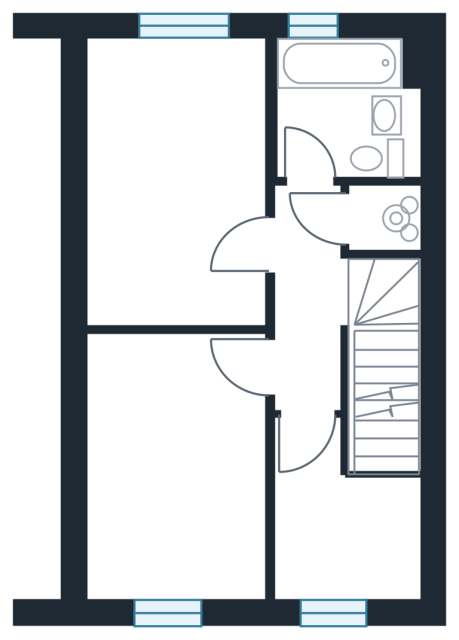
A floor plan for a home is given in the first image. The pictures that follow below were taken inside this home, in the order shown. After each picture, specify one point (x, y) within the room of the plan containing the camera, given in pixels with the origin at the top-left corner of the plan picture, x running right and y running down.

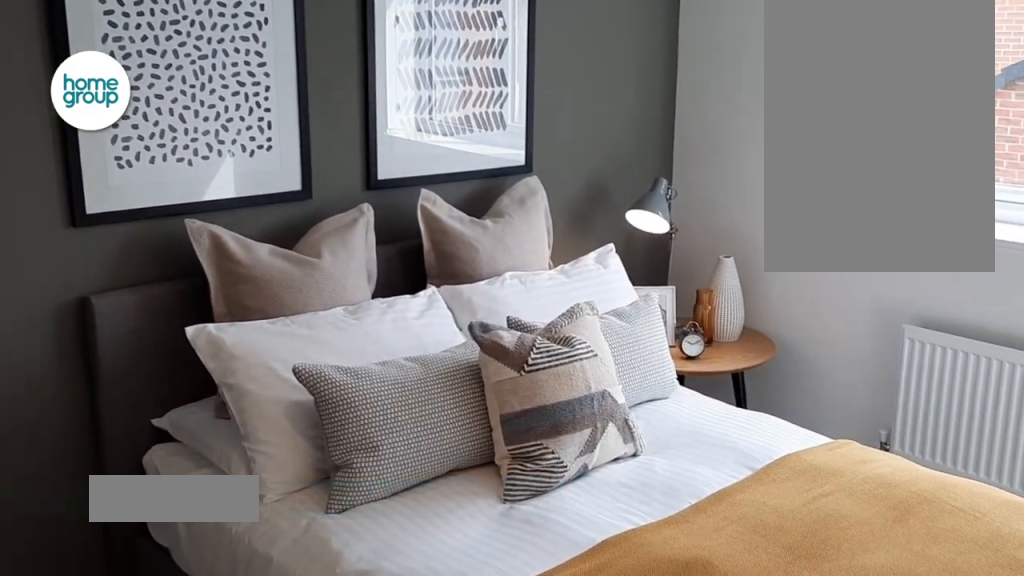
(176, 186)
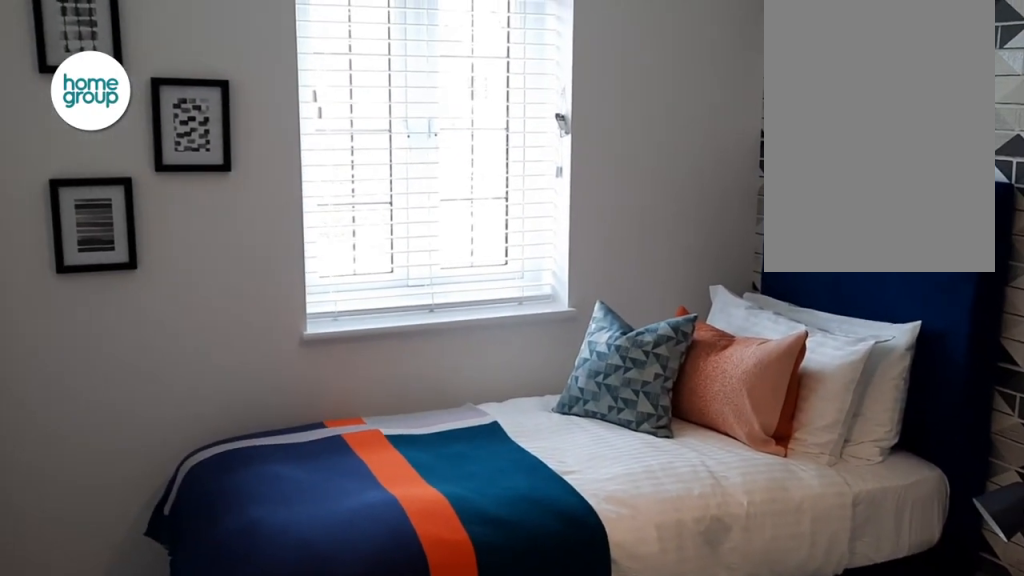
(171, 465)
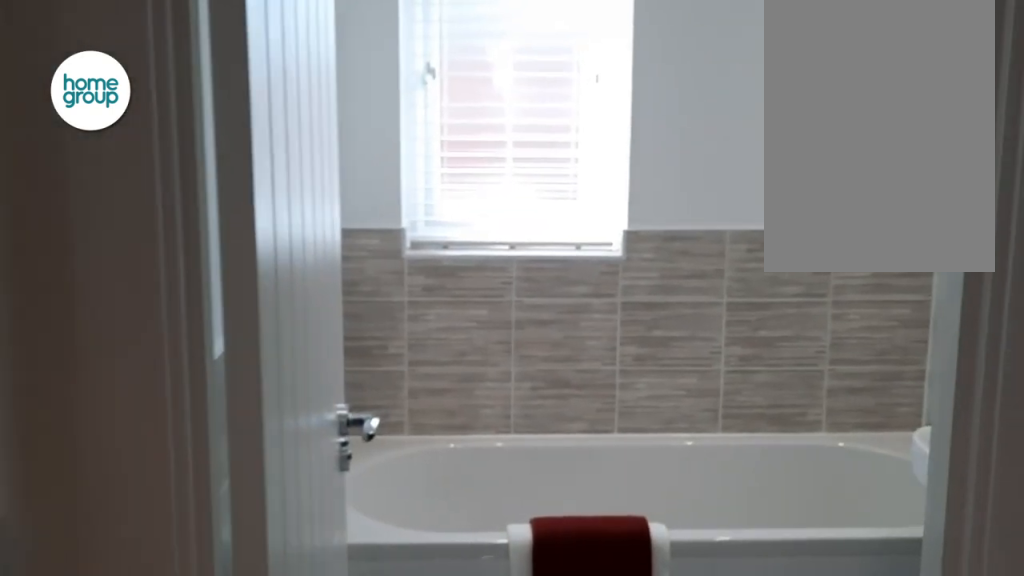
(342, 111)
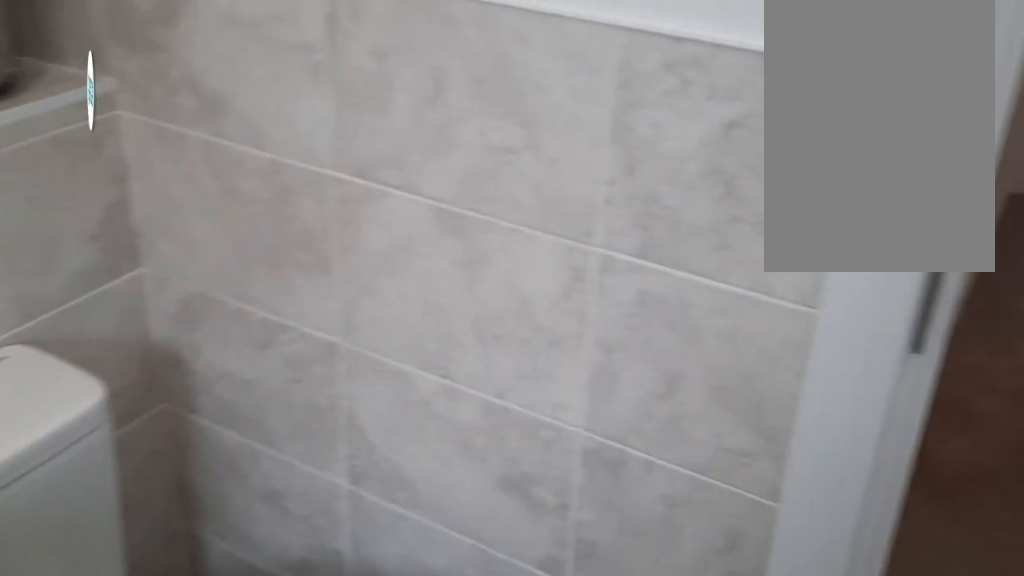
(342, 111)
